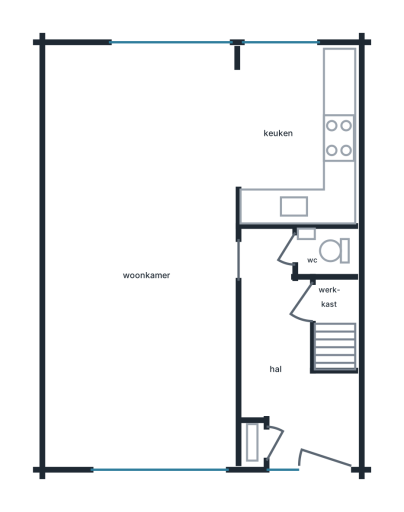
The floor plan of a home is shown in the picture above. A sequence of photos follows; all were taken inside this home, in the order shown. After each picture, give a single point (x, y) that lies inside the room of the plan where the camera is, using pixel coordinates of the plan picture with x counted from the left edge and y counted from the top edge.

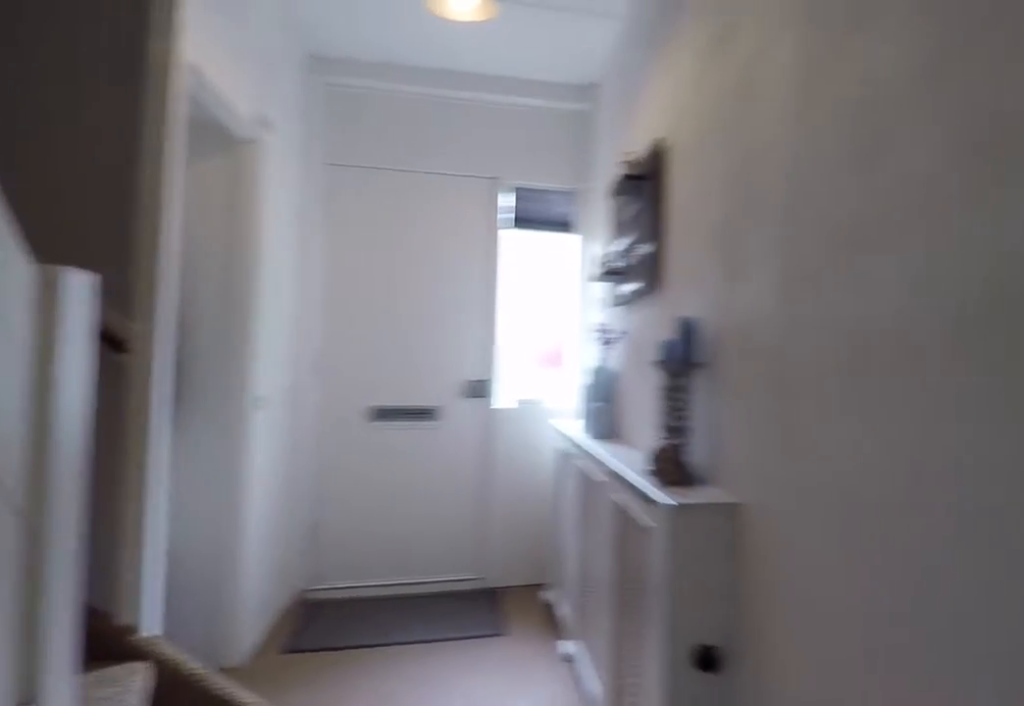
(289, 364)
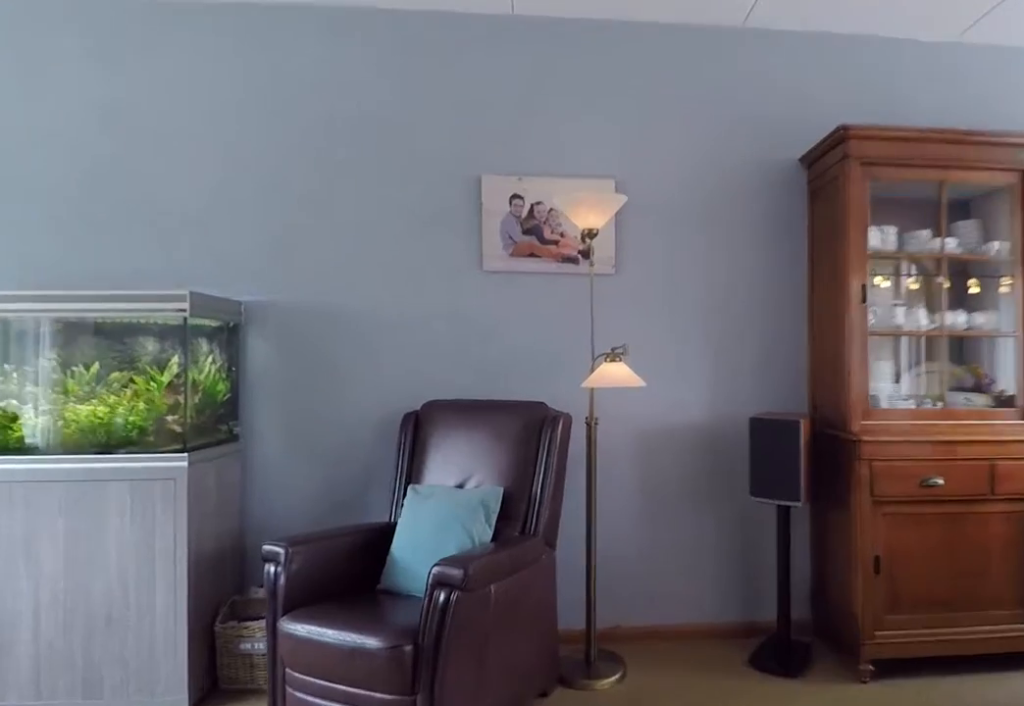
(146, 173)
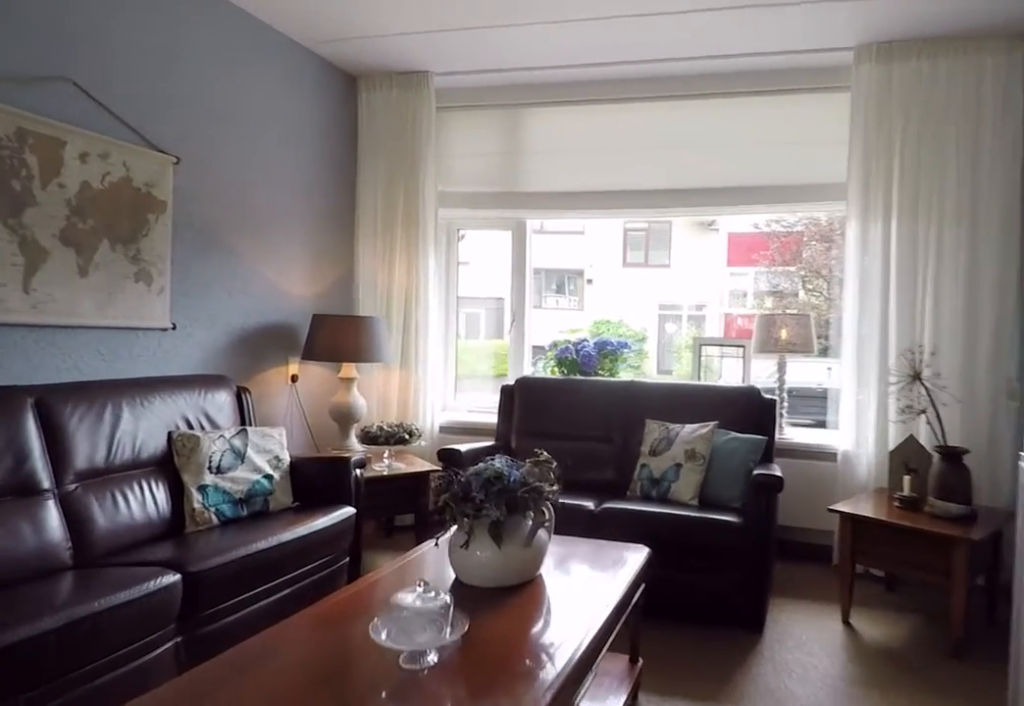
(146, 173)
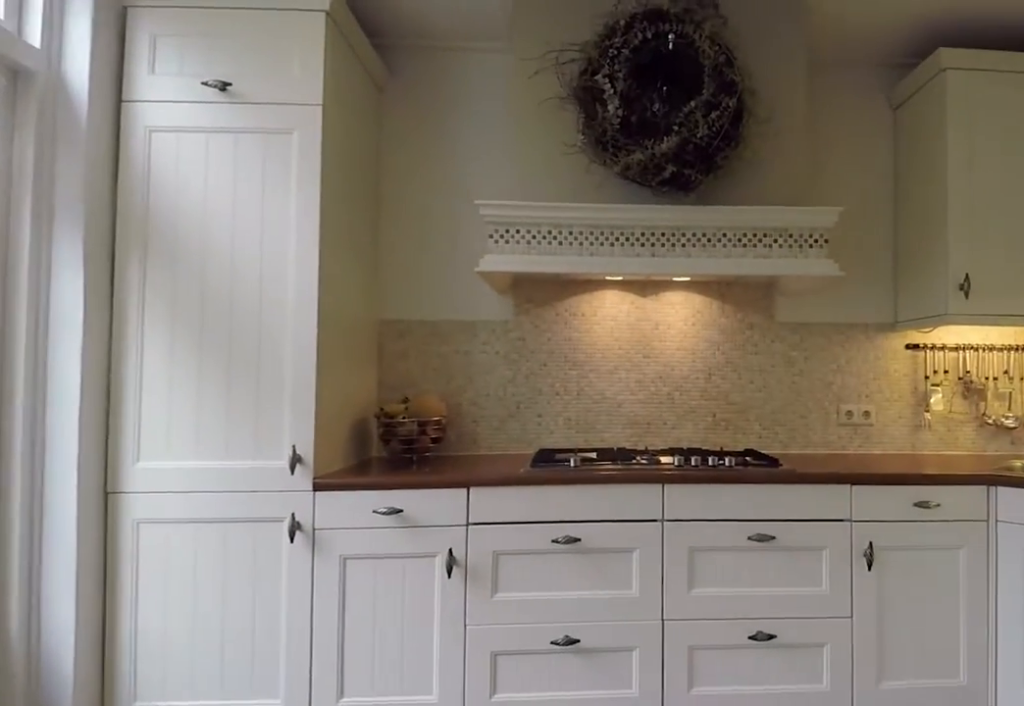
(295, 136)
